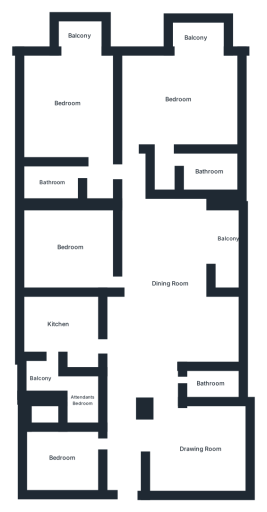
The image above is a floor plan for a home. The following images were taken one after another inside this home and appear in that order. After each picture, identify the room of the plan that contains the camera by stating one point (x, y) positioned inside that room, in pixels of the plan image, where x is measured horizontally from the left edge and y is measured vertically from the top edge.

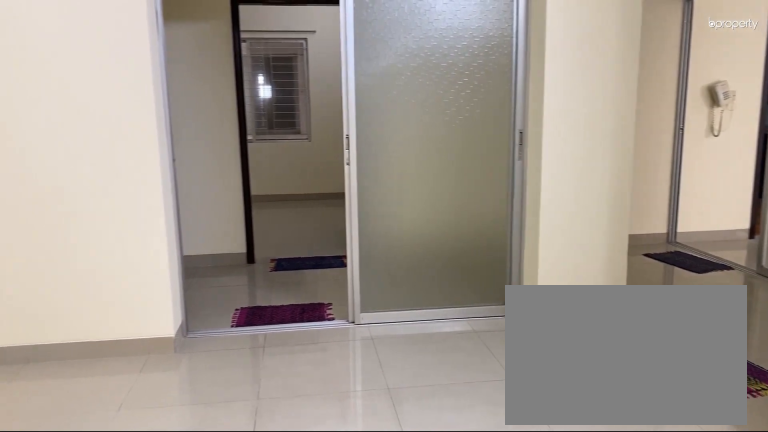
(198, 447)
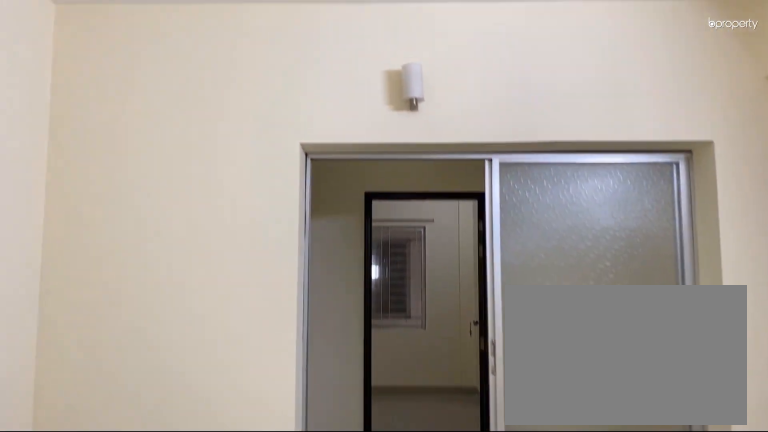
(198, 447)
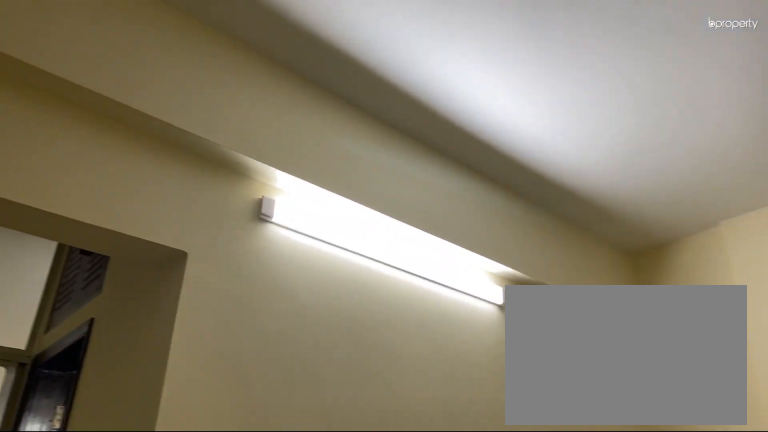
(198, 447)
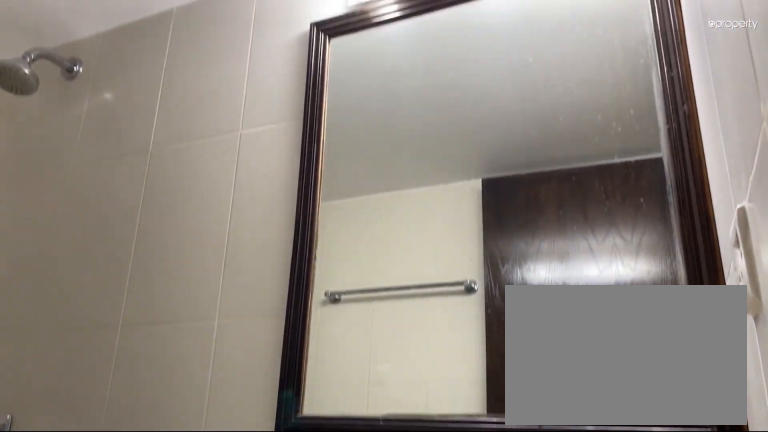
(209, 382)
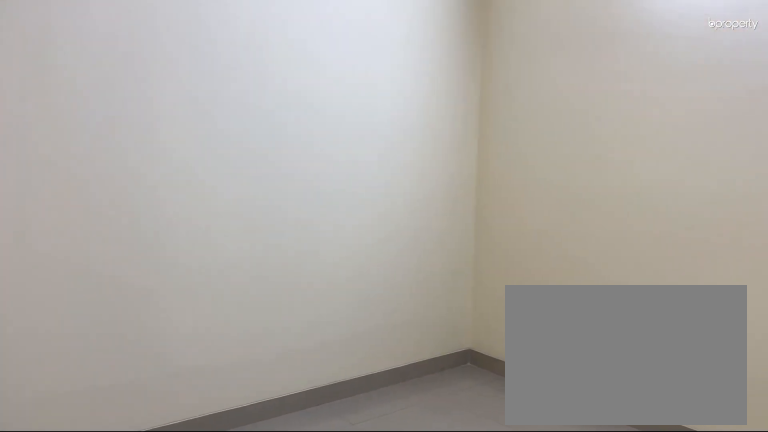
(70, 247)
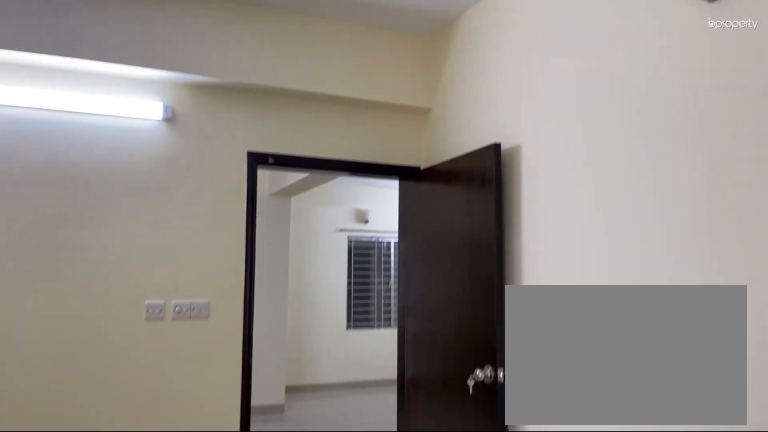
(70, 247)
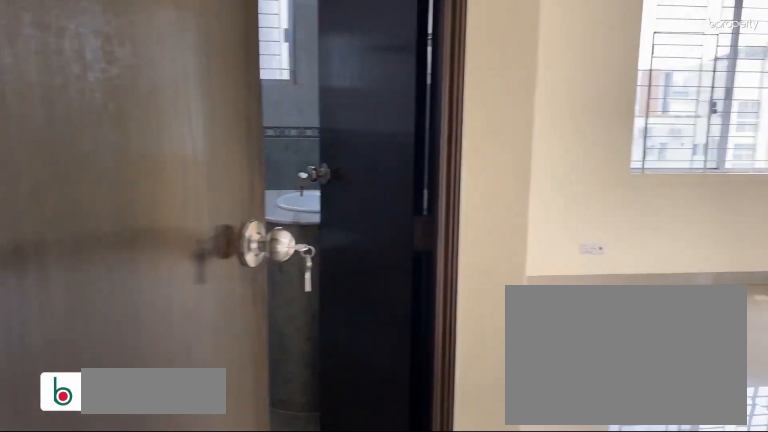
(67, 106)
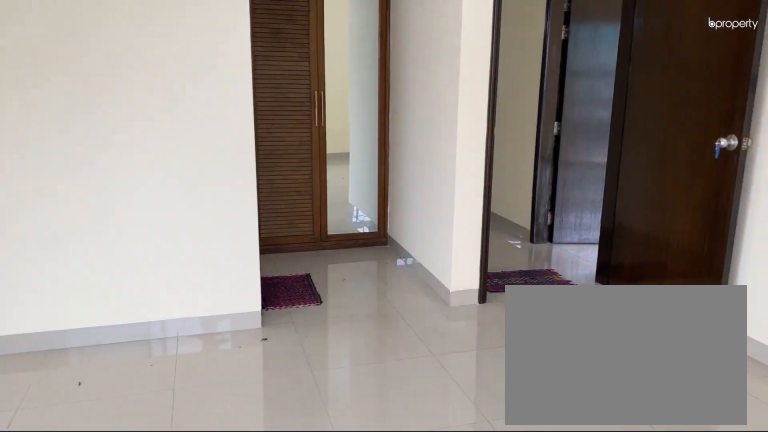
(178, 99)
